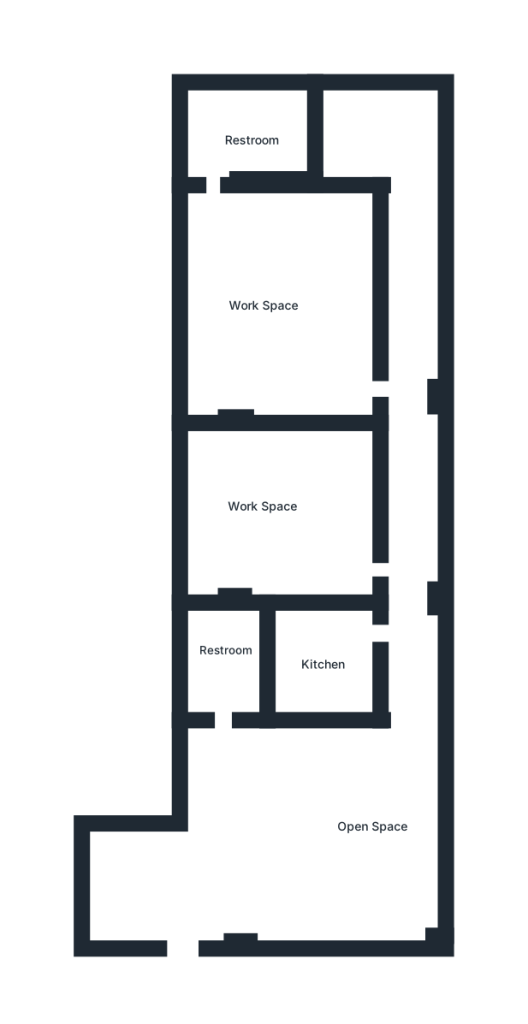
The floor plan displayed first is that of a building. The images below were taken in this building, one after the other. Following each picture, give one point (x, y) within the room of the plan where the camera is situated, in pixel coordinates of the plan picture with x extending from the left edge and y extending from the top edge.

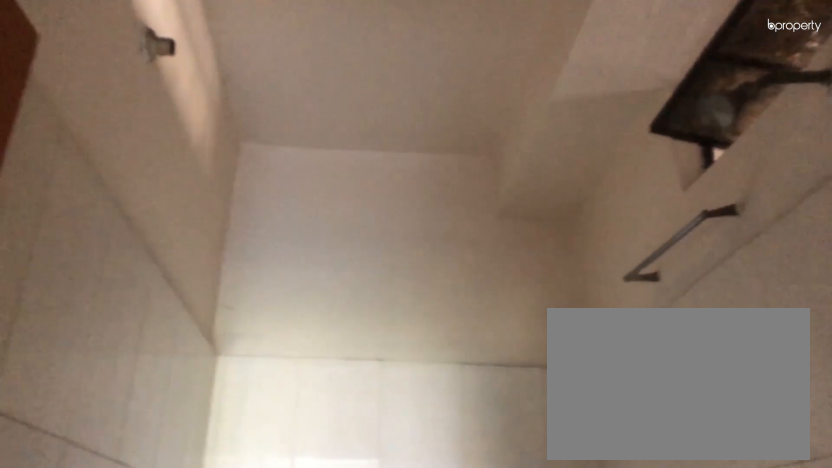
(230, 666)
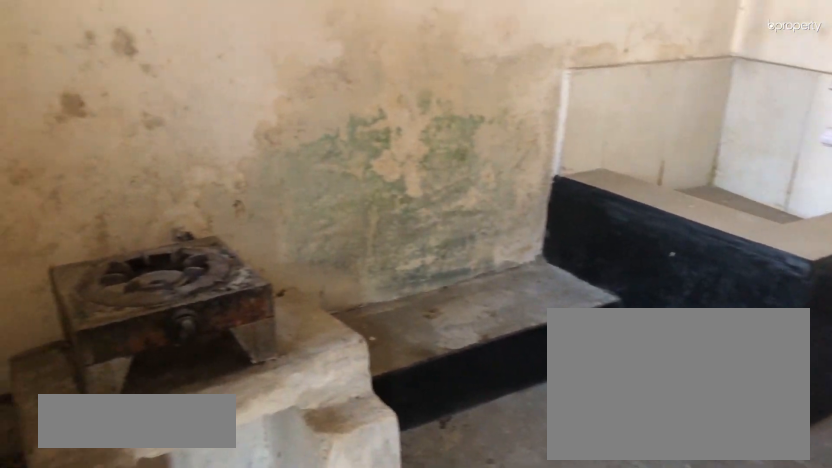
(322, 659)
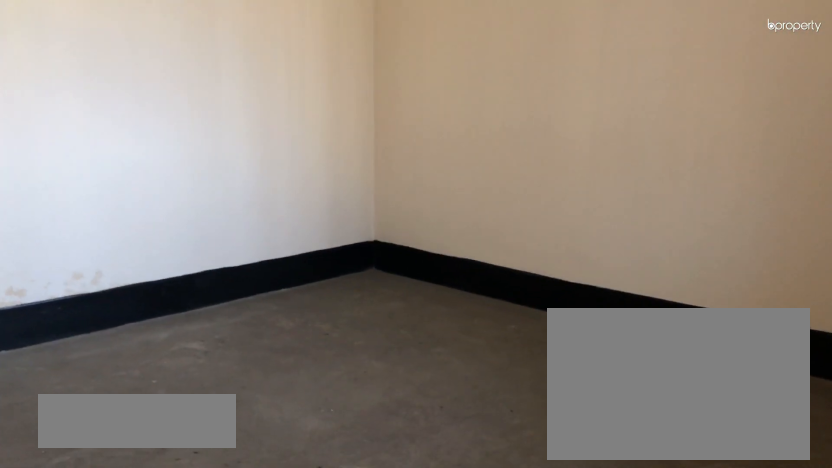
(259, 518)
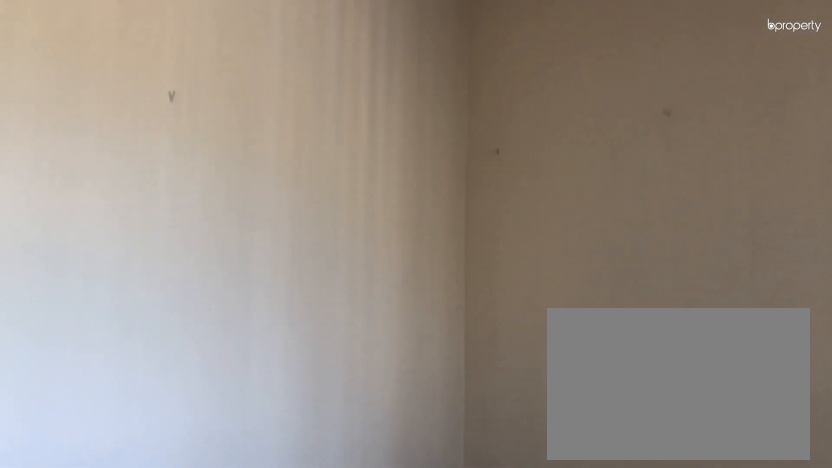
(259, 518)
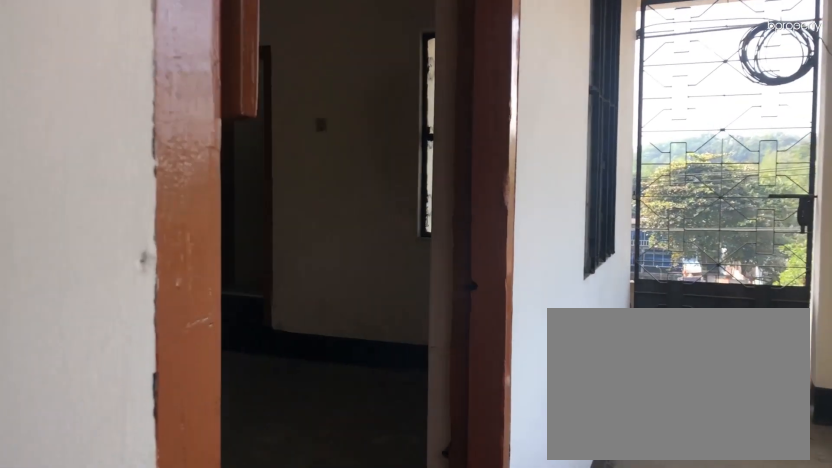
(397, 384)
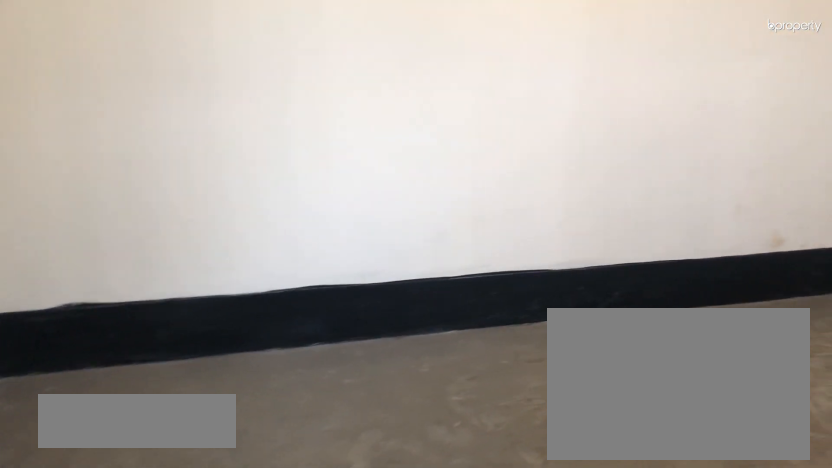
(259, 300)
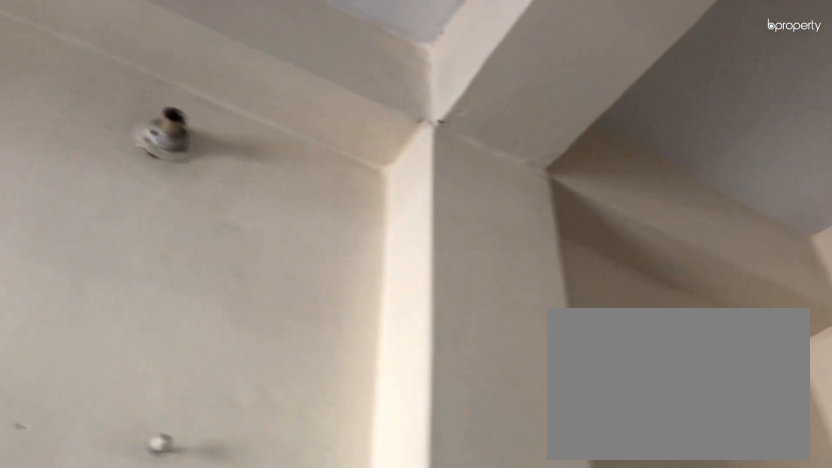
(259, 300)
